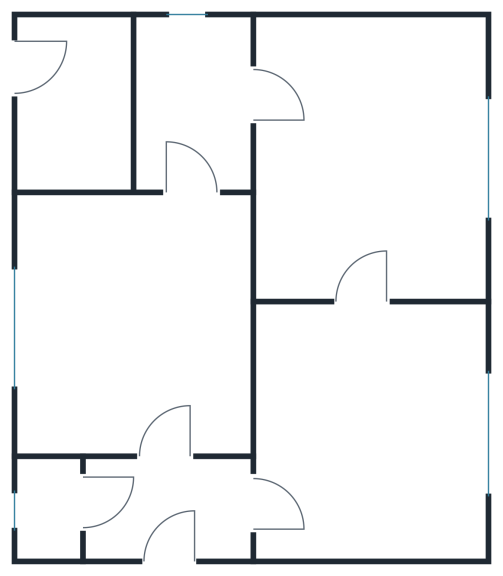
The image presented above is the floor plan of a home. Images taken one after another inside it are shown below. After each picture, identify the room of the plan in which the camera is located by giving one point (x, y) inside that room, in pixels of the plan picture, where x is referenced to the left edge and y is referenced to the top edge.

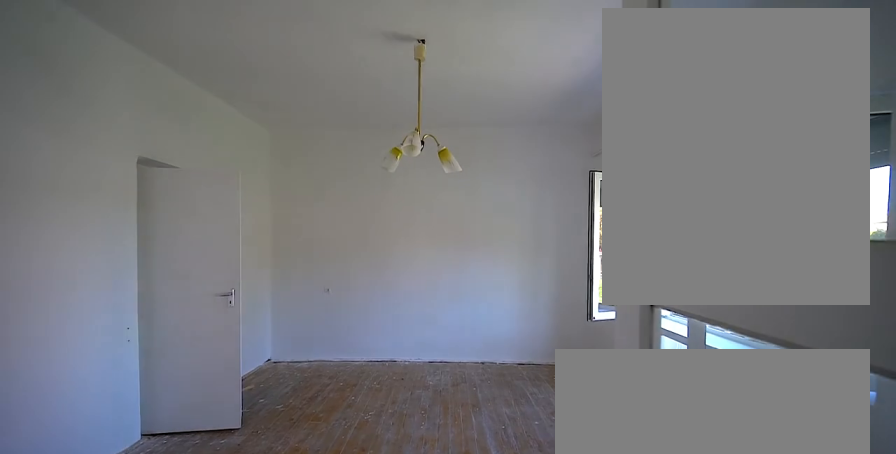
(379, 170)
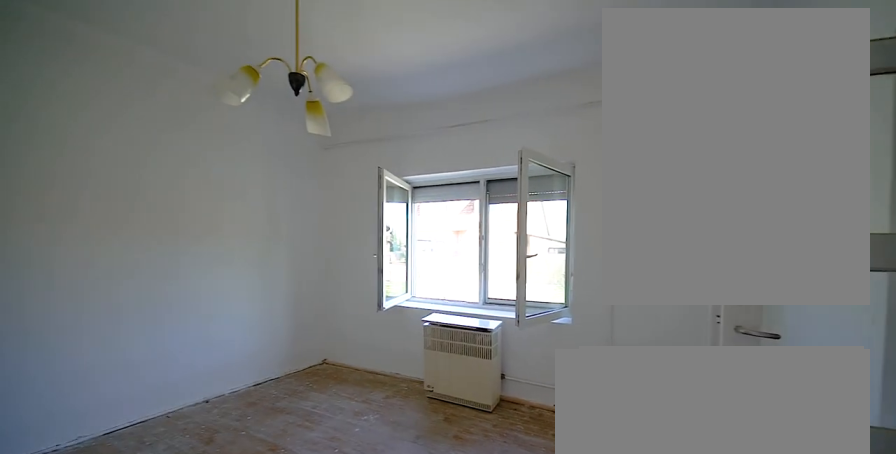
(379, 170)
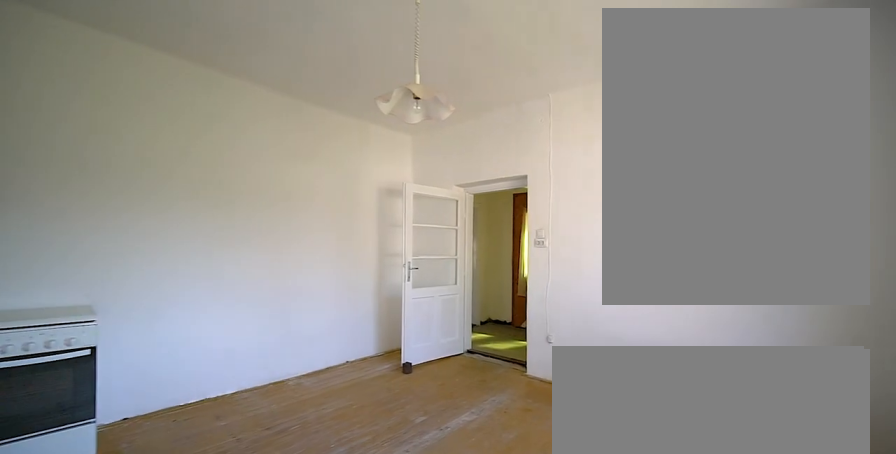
(134, 334)
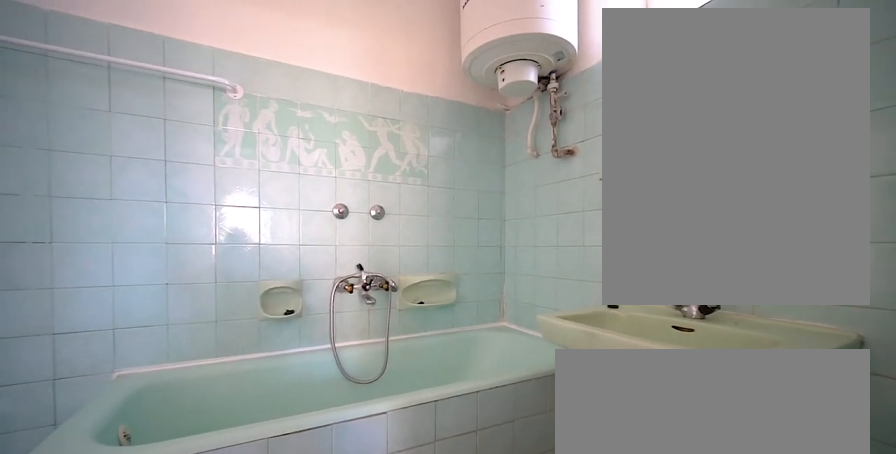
(188, 108)
